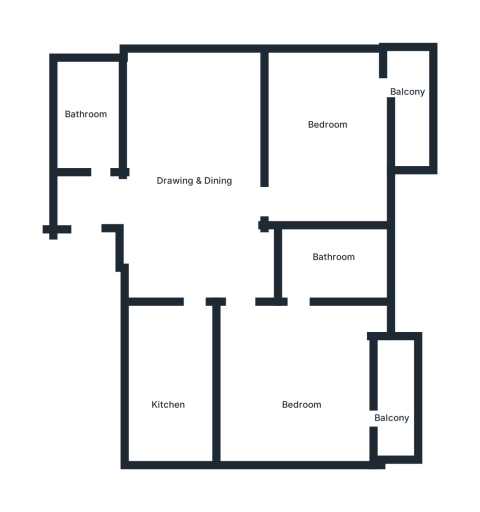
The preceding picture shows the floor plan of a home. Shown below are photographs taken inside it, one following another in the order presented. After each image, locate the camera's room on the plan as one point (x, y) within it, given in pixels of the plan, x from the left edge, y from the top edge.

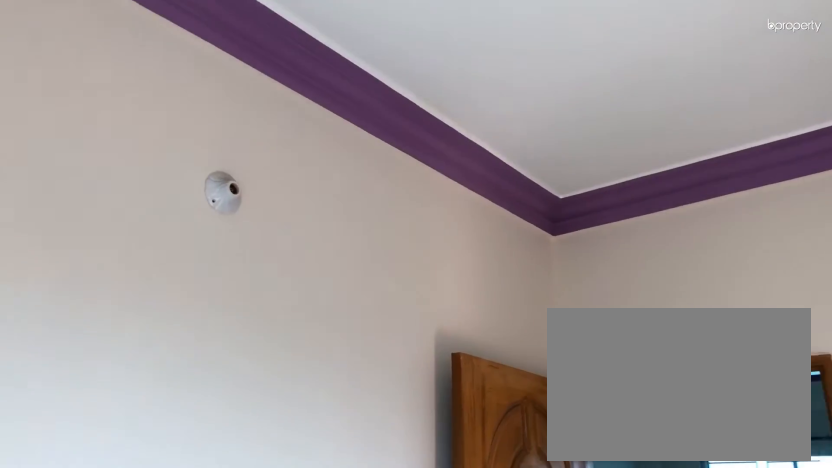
(305, 377)
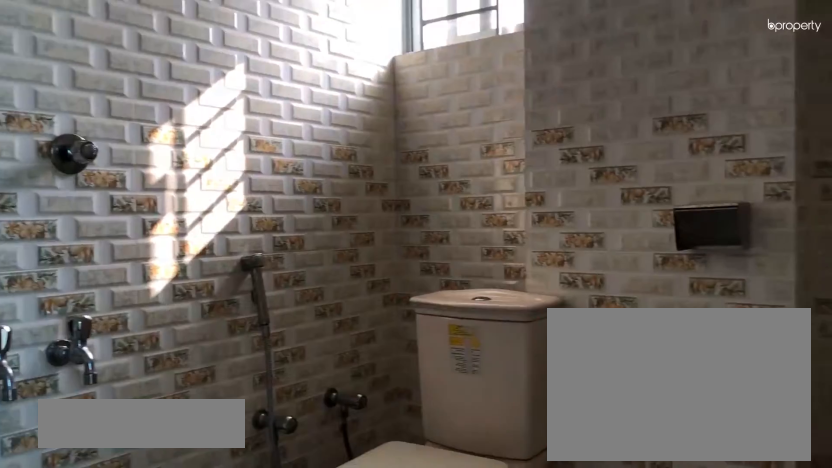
(325, 257)
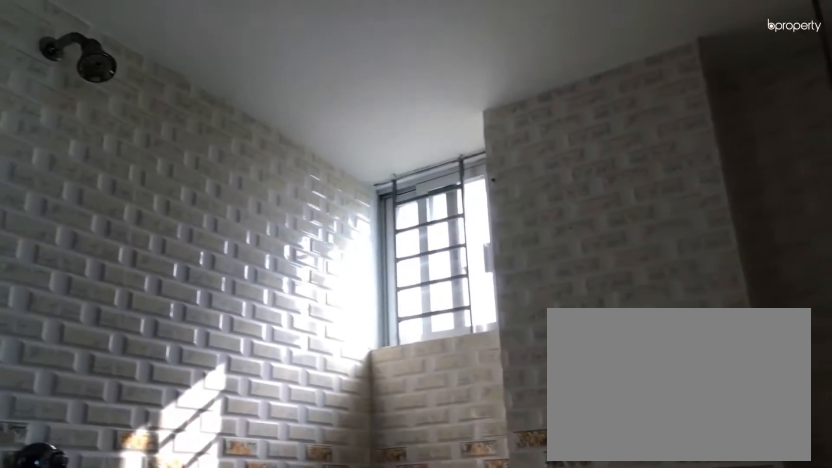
(325, 257)
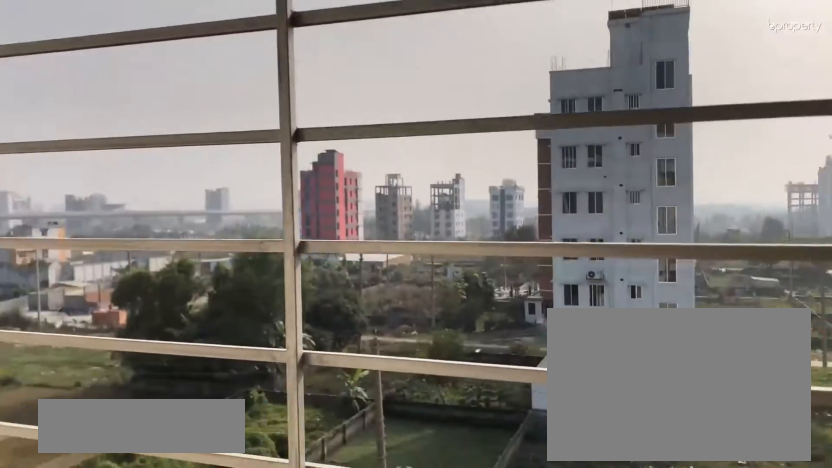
(401, 416)
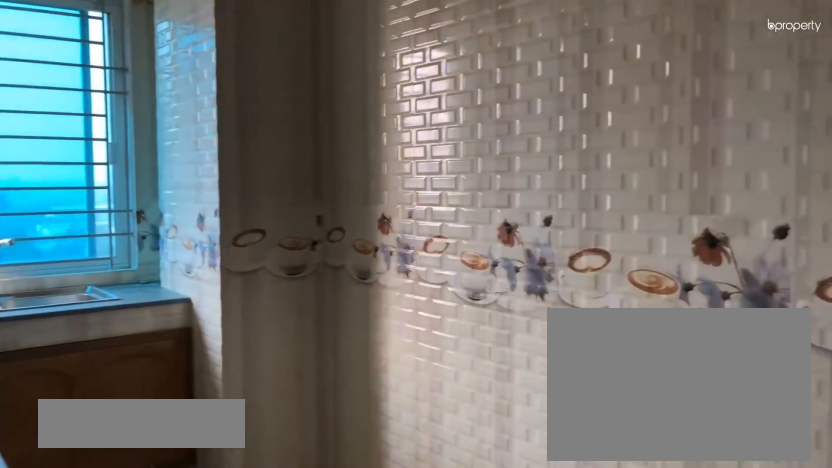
(176, 396)
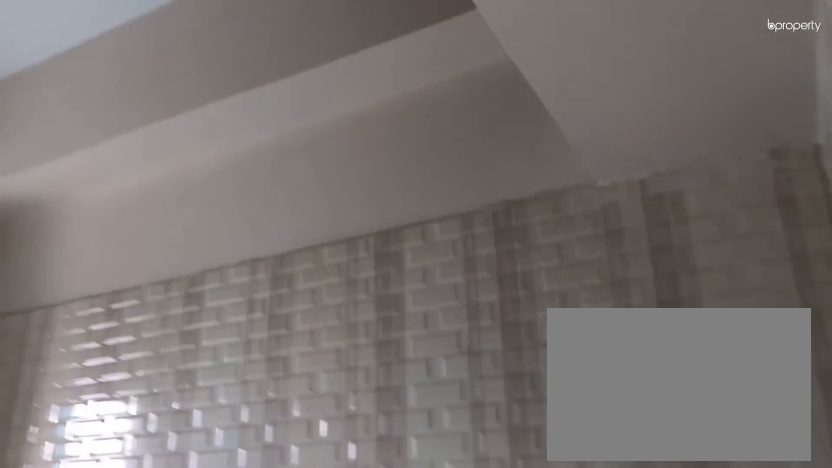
(176, 396)
